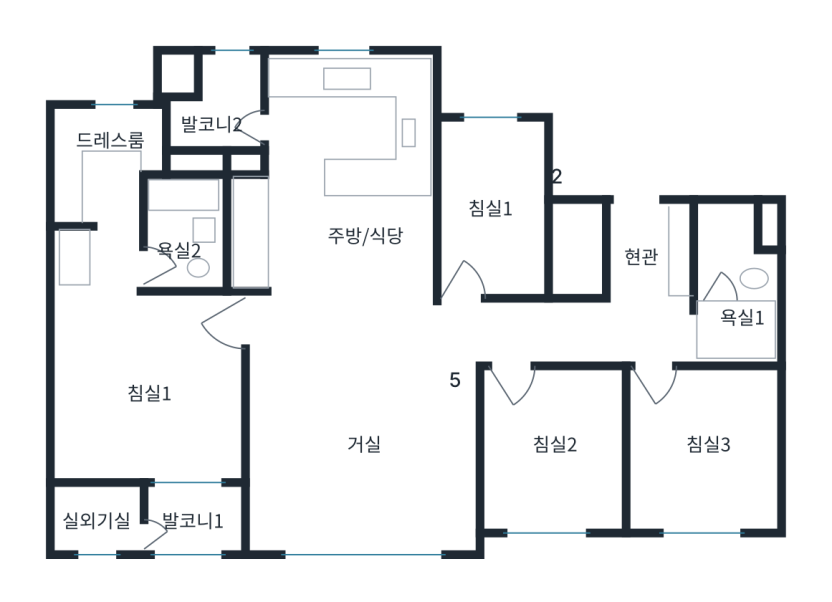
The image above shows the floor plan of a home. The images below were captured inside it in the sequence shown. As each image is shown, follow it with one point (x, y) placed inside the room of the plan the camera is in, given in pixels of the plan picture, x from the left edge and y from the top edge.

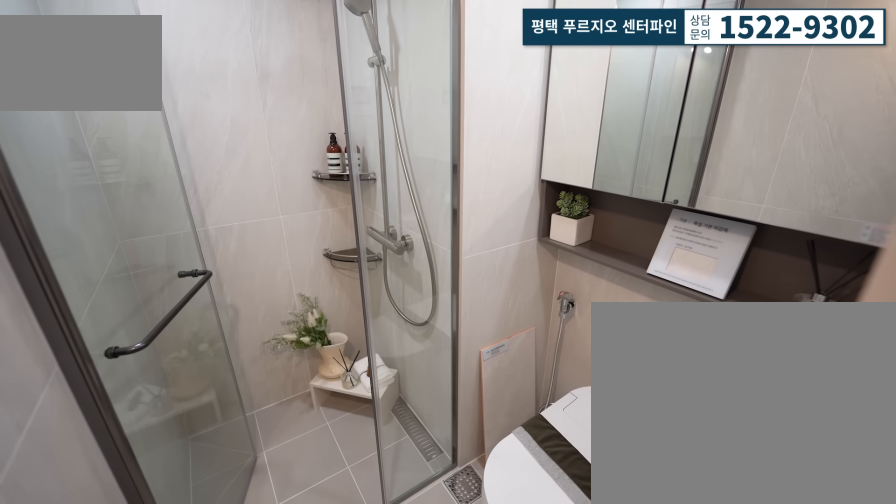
(722, 310)
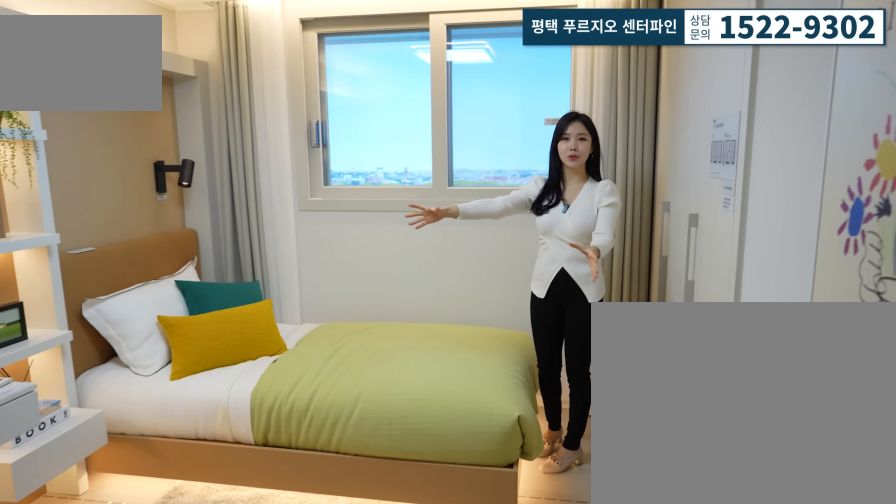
(706, 453)
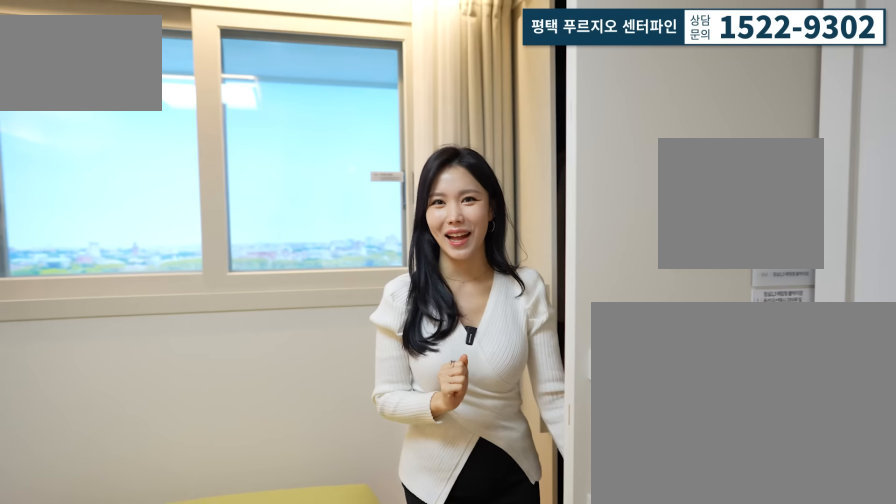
(706, 453)
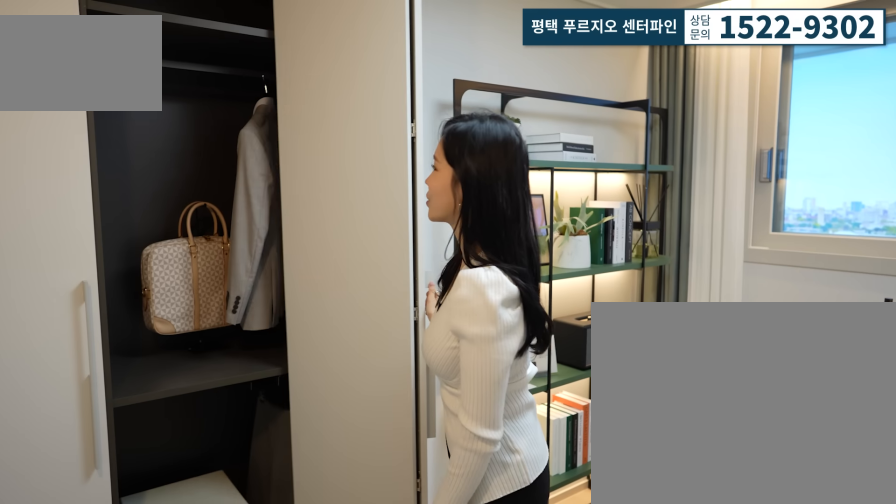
(557, 469)
